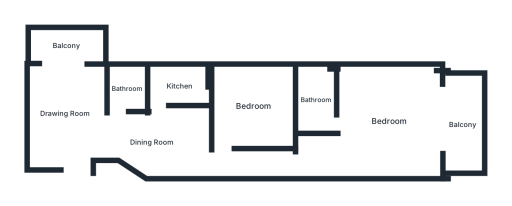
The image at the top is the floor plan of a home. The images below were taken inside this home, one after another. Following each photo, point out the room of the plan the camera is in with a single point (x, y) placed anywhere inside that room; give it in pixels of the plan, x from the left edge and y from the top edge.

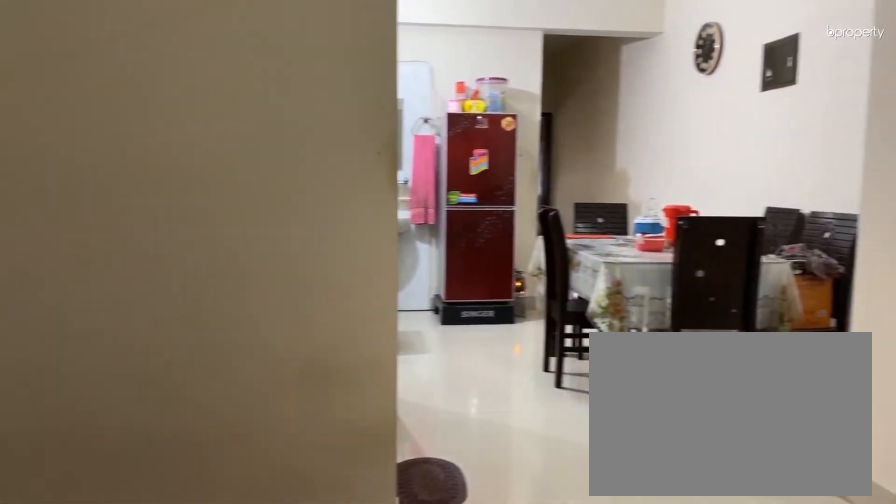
(63, 113)
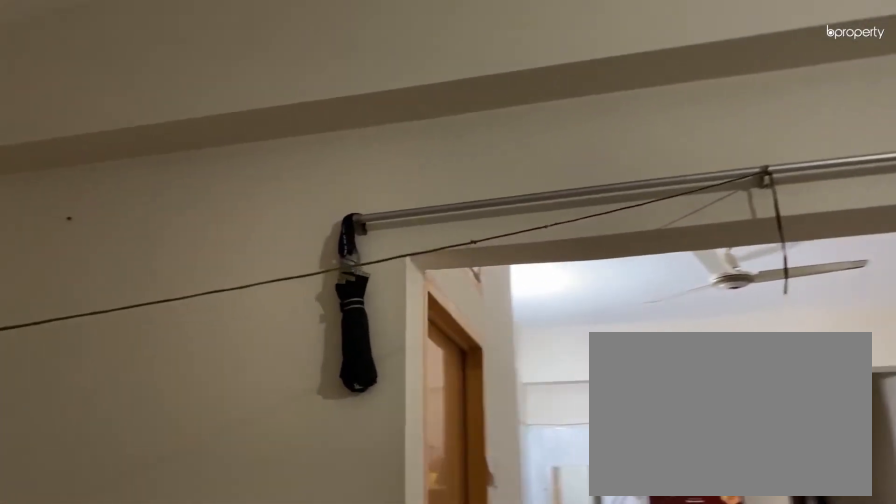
(63, 113)
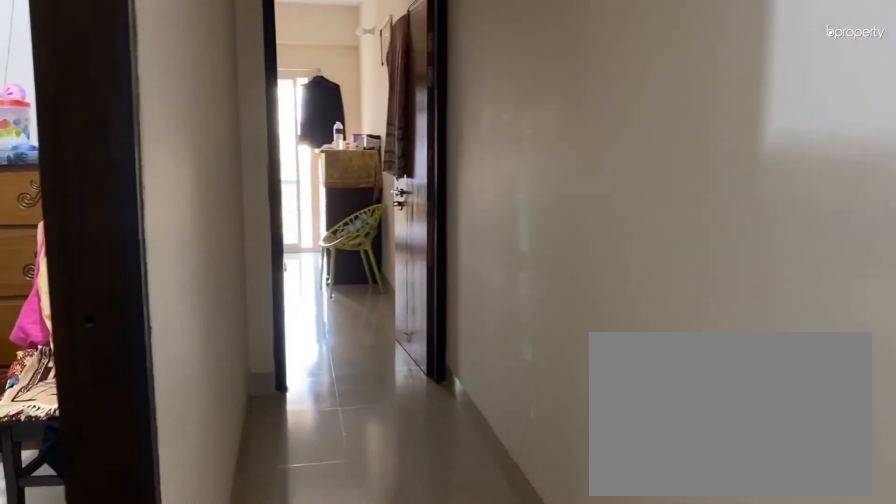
(151, 141)
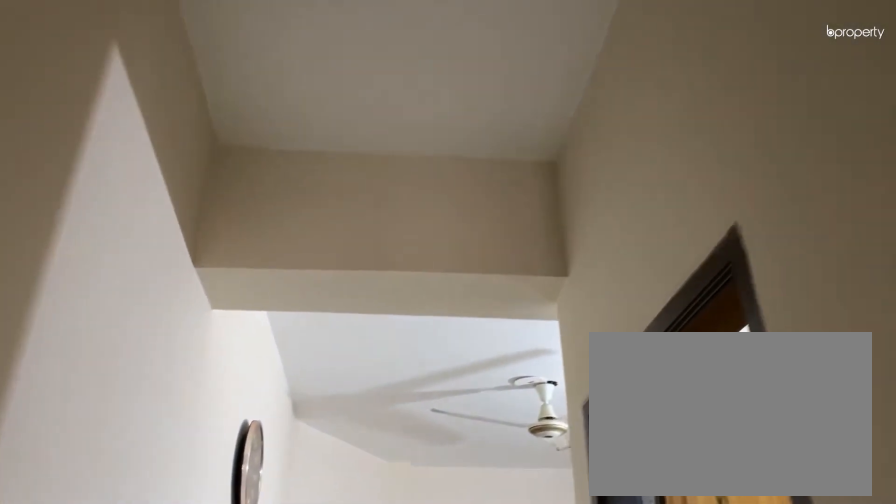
(151, 141)
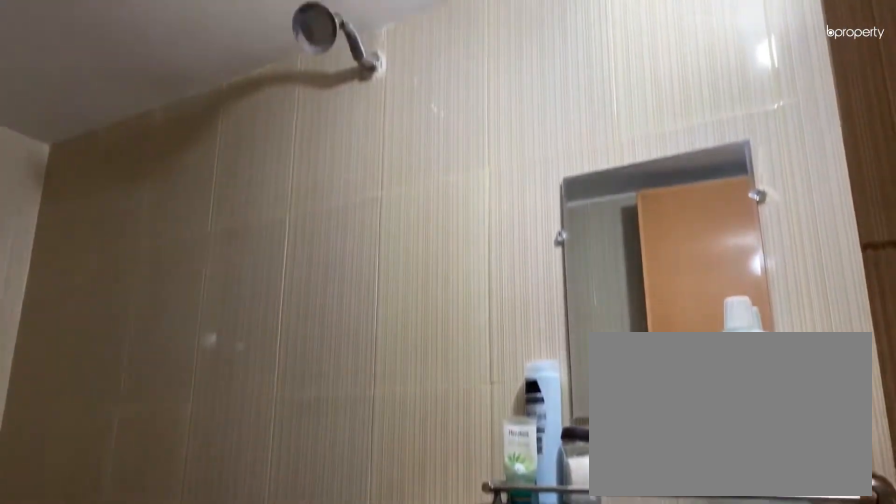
(126, 88)
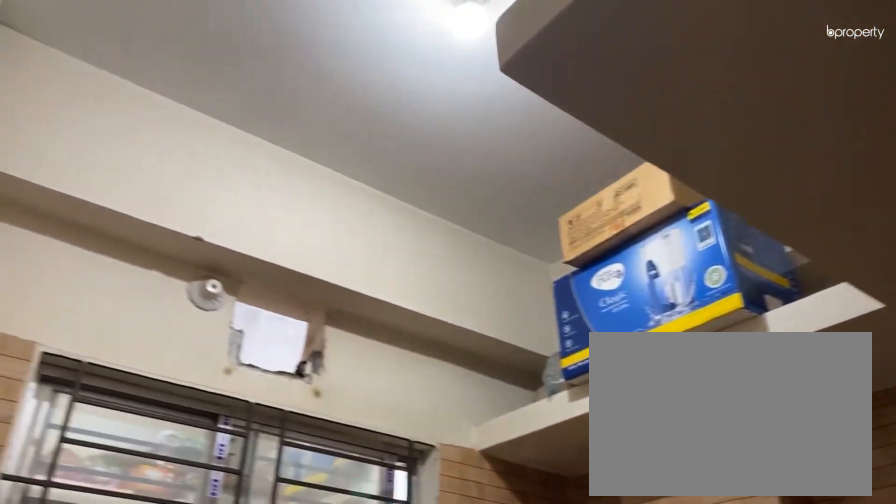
(180, 84)
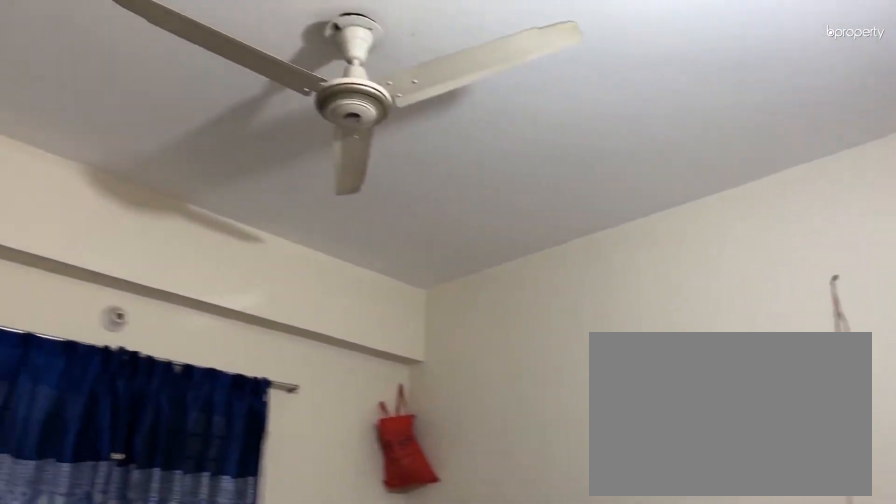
(252, 106)
